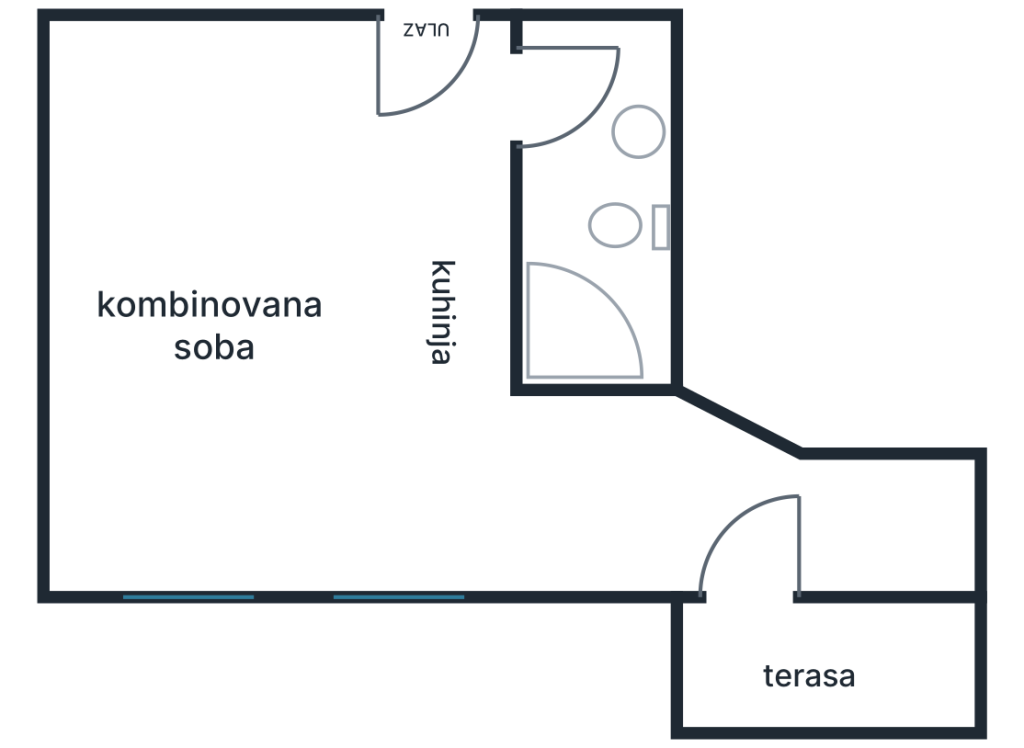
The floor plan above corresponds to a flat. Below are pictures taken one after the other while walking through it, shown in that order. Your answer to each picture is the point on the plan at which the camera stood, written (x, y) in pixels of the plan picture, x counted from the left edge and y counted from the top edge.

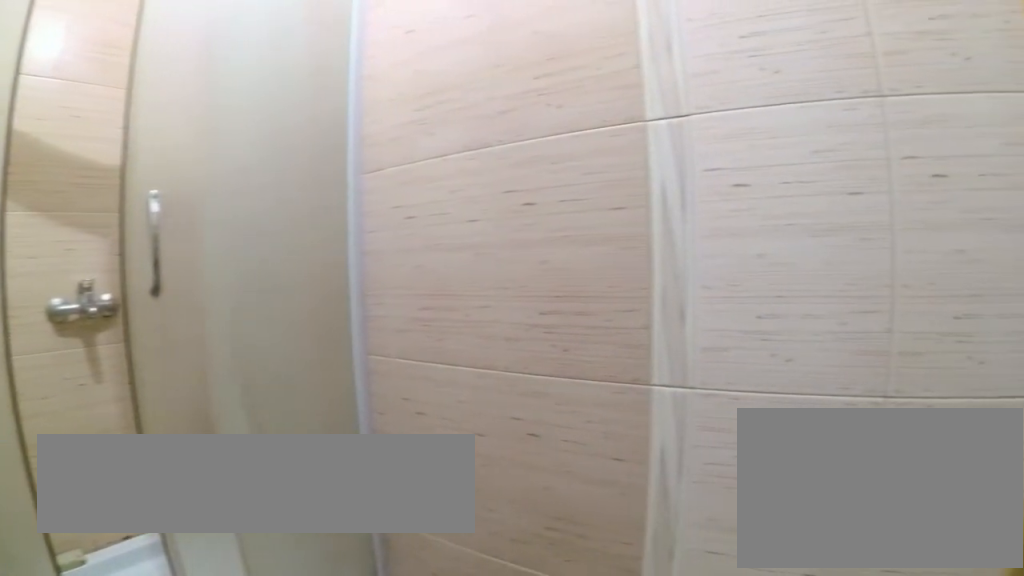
(620, 135)
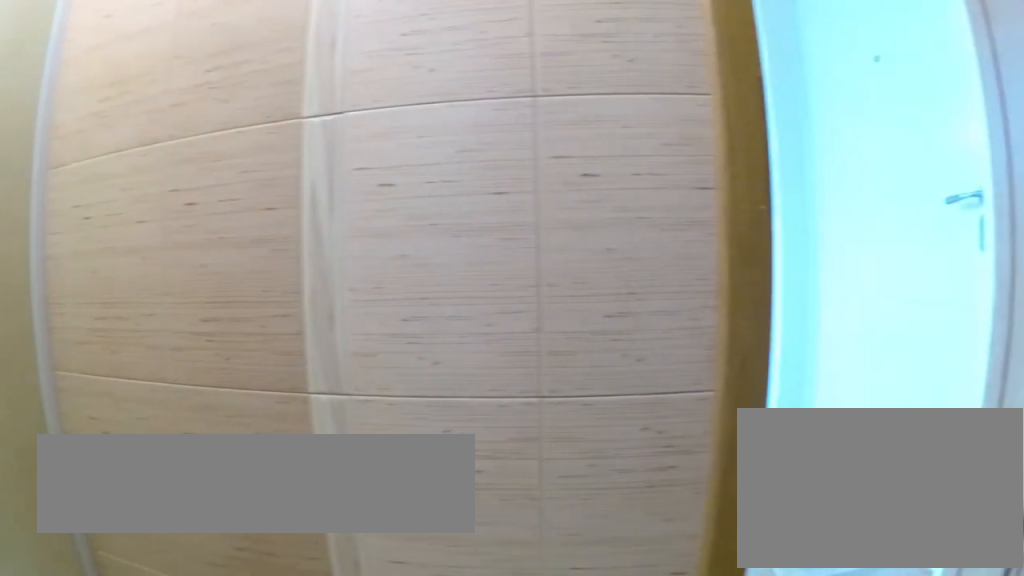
(622, 146)
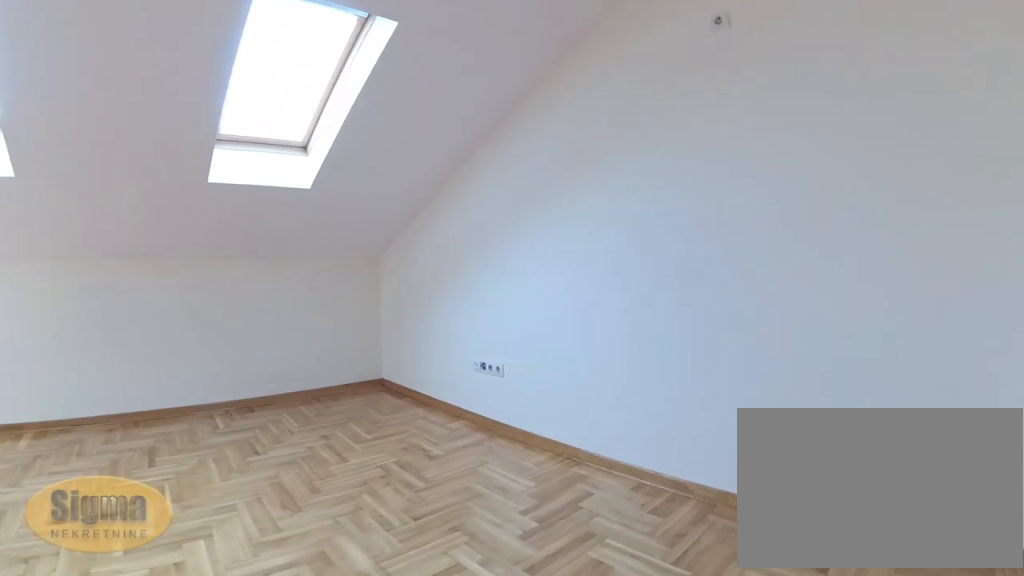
(295, 117)
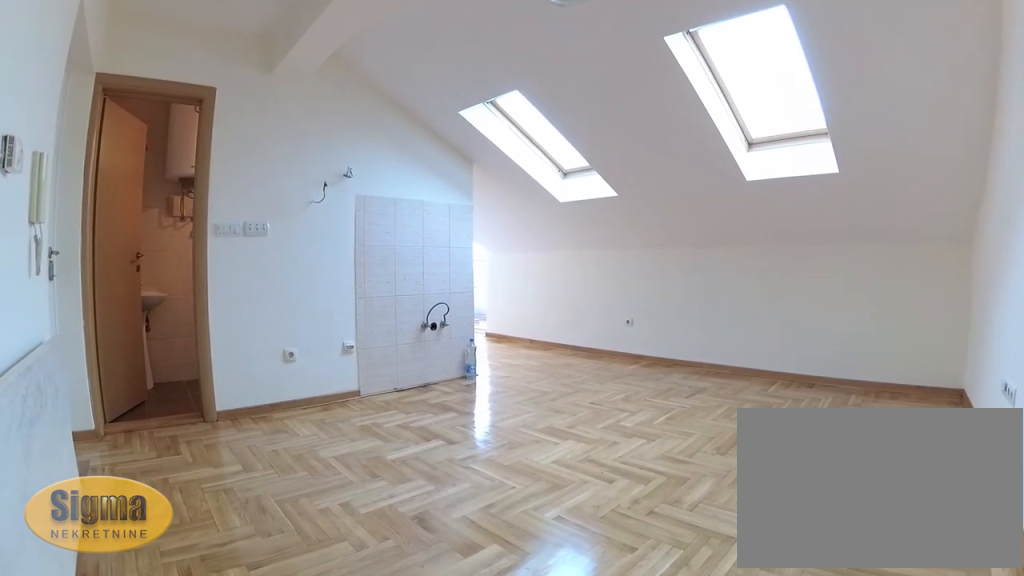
(136, 83)
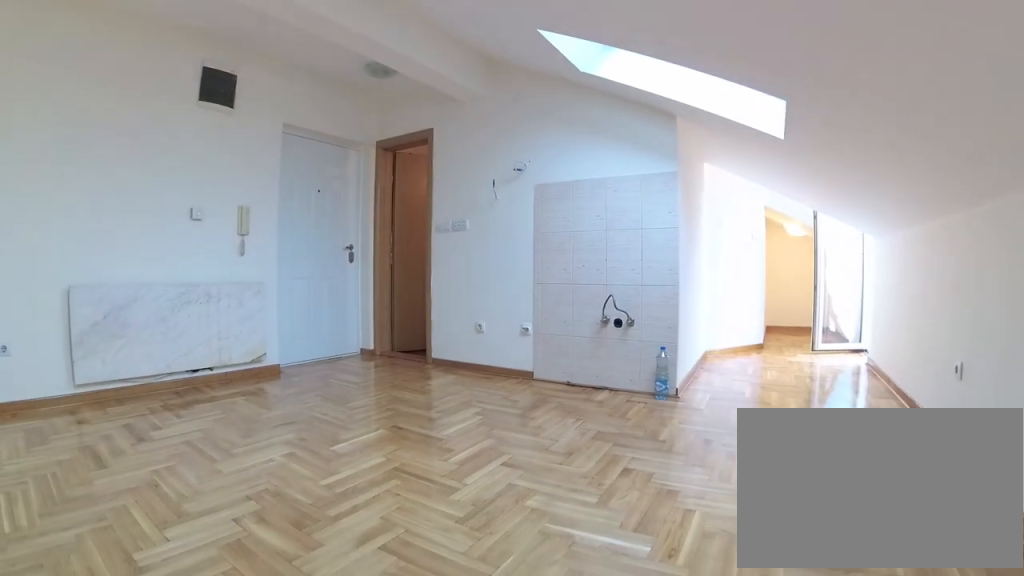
(118, 449)
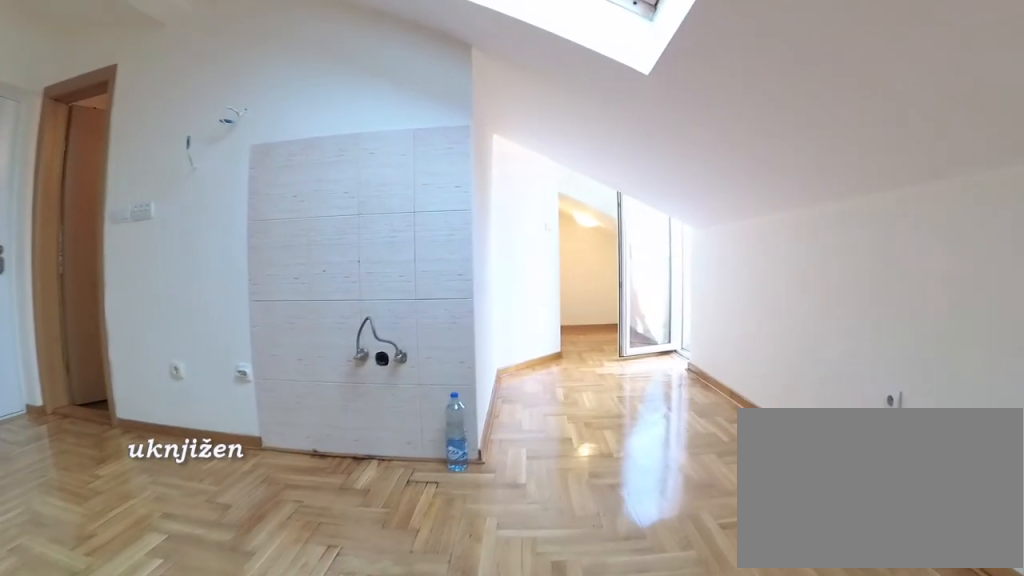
(229, 471)
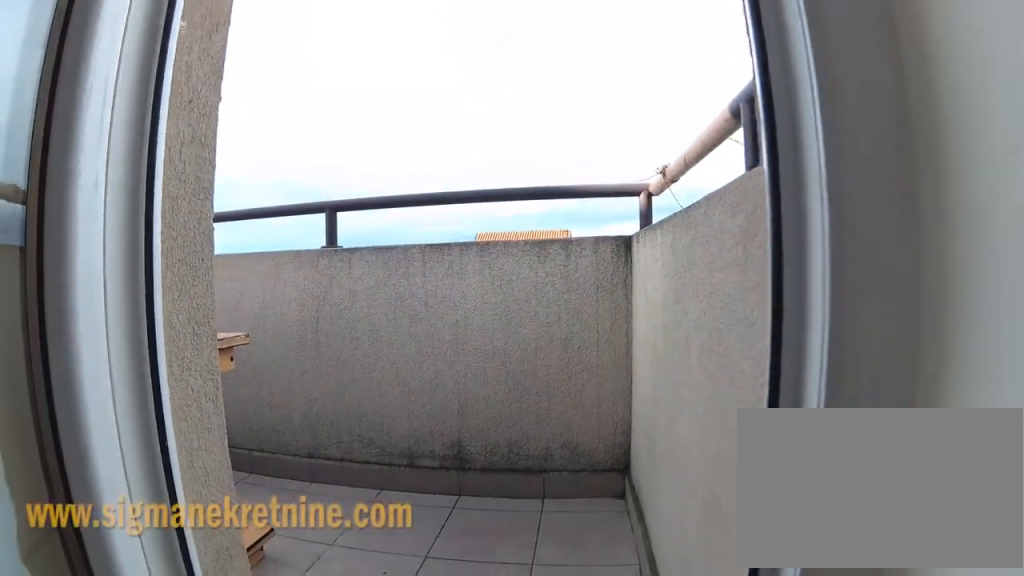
(744, 524)
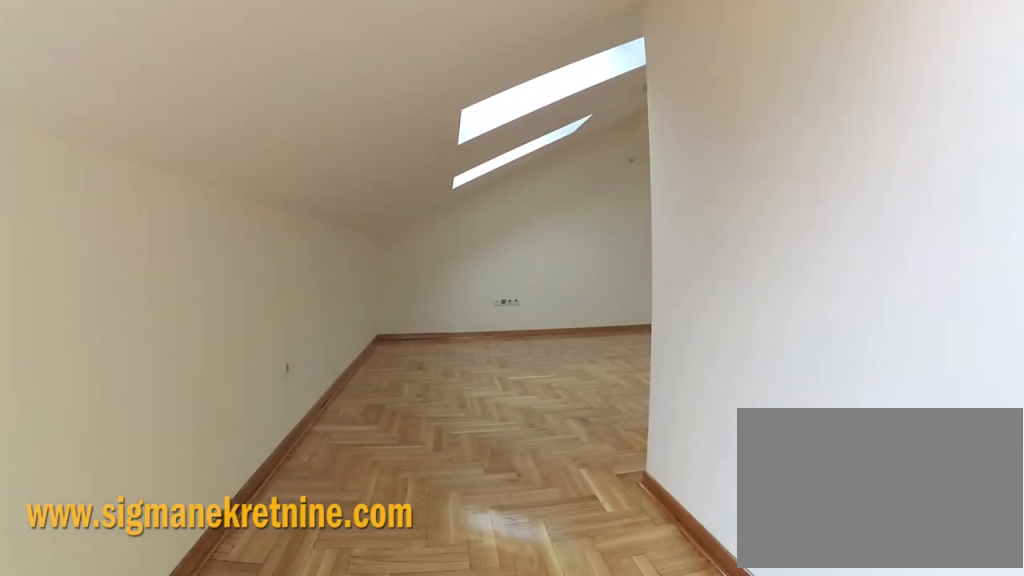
(758, 518)
